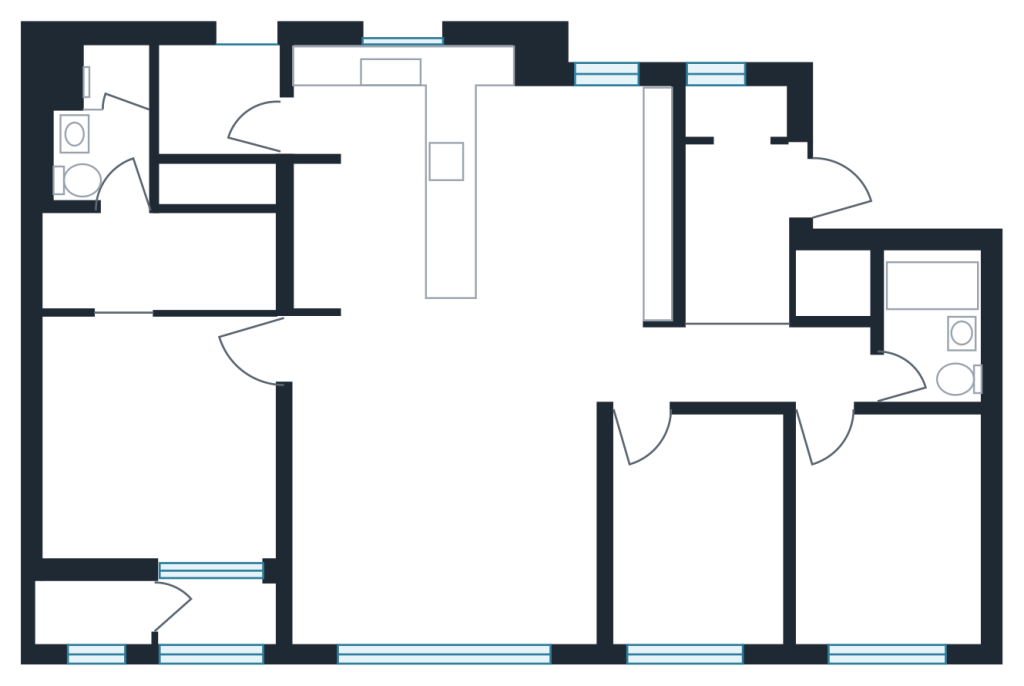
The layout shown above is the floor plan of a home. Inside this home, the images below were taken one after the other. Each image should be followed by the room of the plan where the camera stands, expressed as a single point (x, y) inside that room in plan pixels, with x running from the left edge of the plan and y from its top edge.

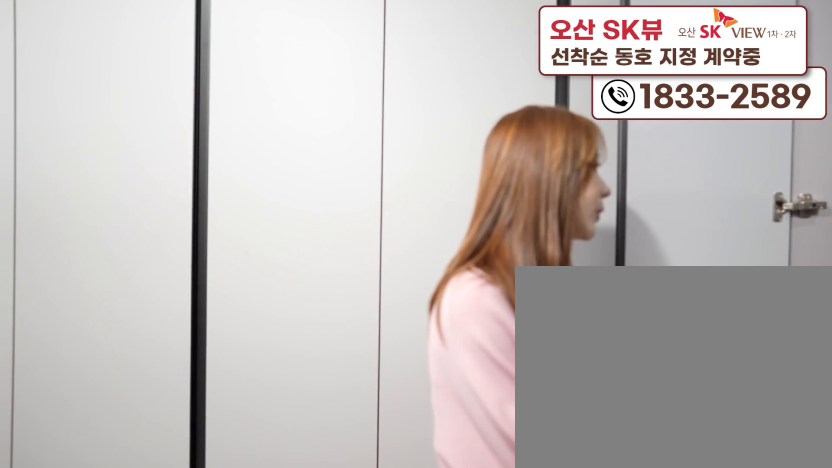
(745, 204)
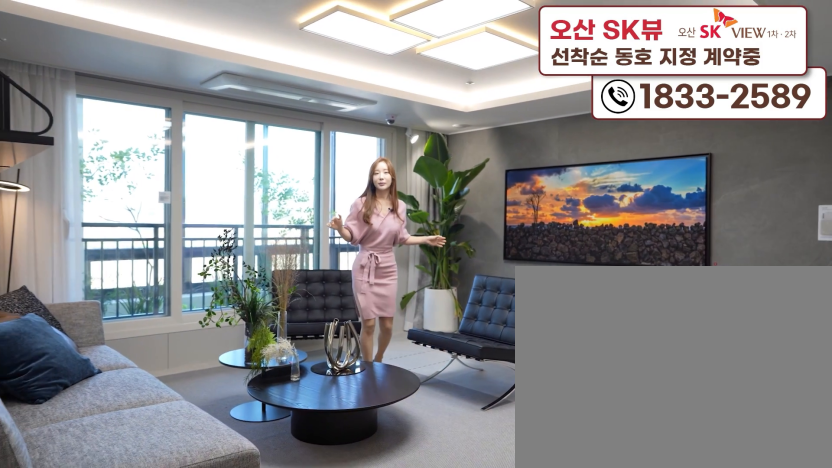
(449, 565)
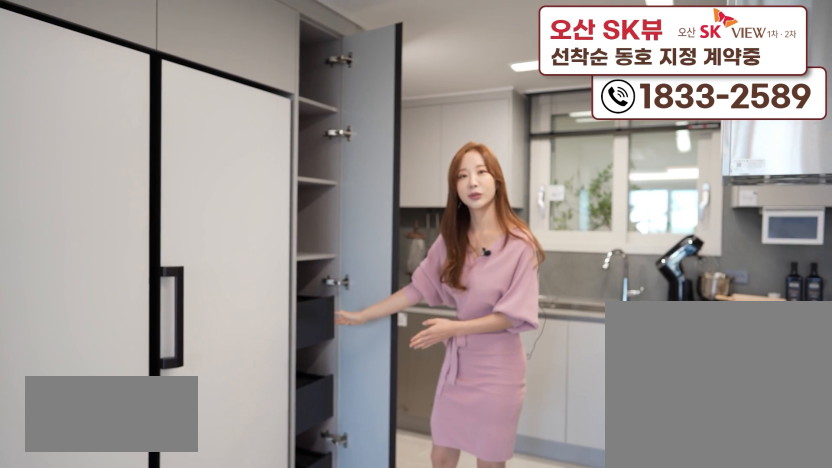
(408, 324)
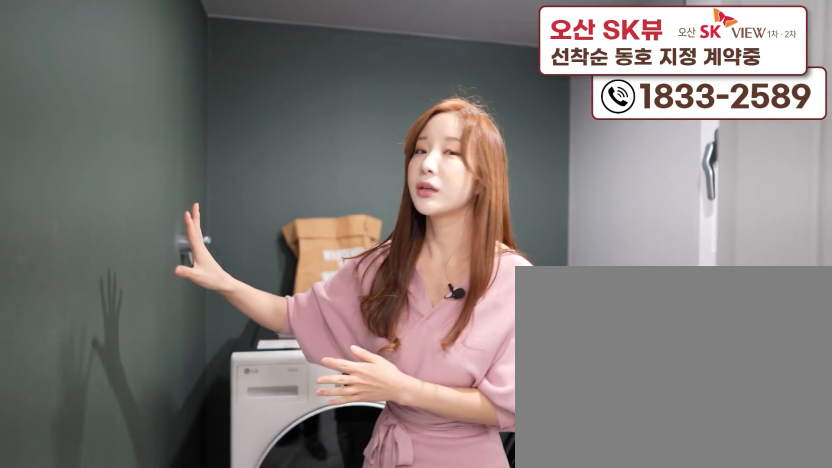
(232, 116)
